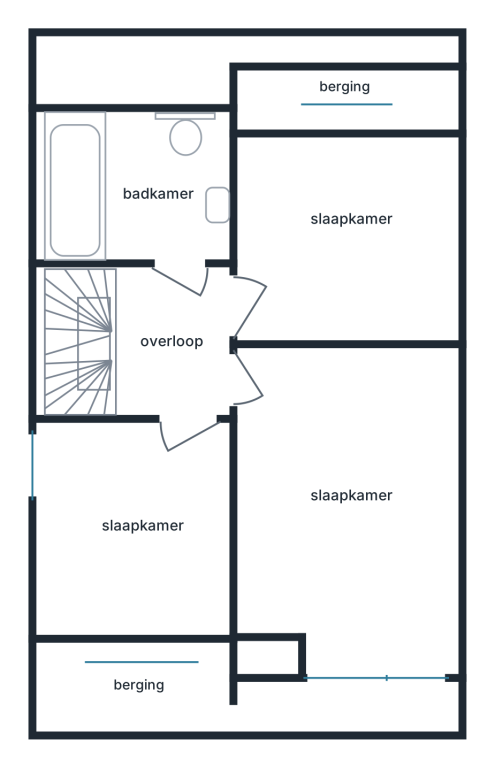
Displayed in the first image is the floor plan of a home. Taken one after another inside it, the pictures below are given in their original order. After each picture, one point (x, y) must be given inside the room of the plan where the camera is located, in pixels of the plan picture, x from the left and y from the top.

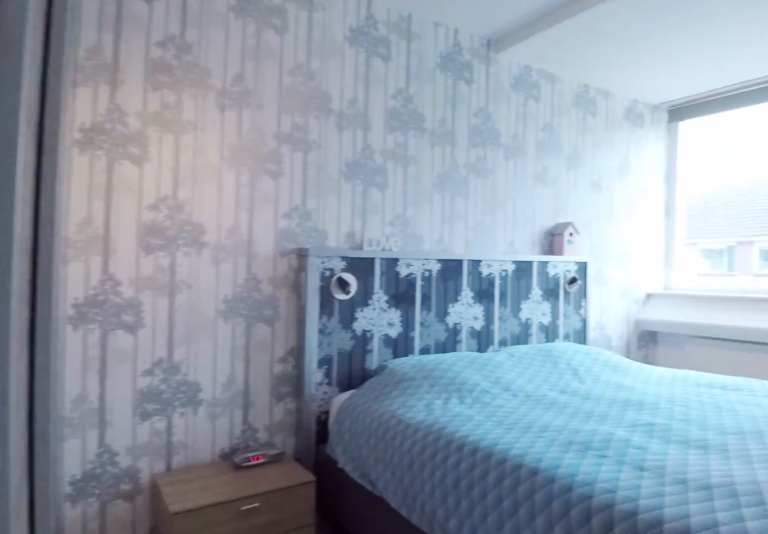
(346, 507)
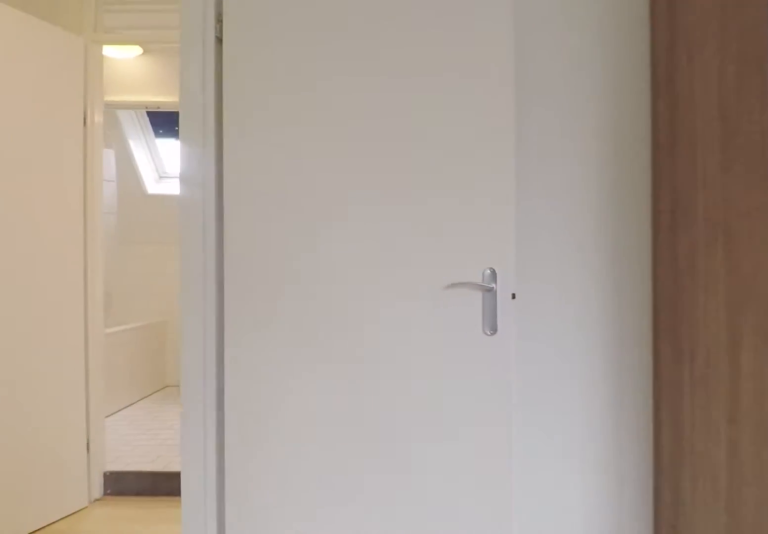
(346, 507)
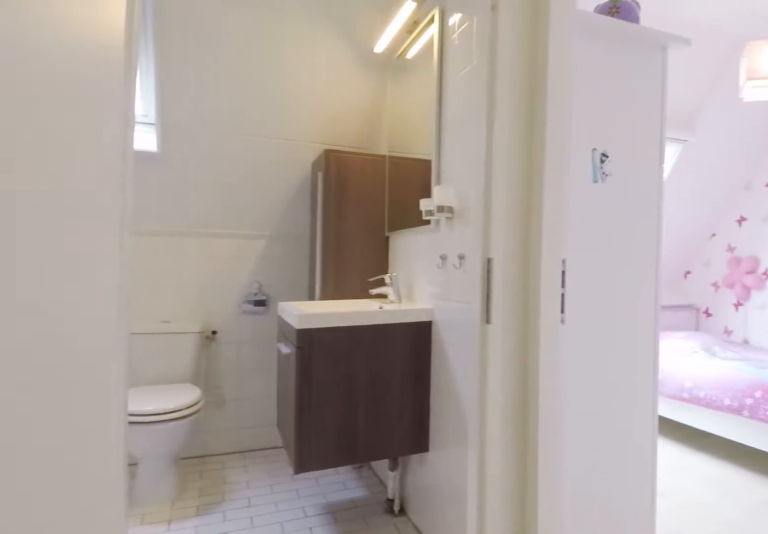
(172, 342)
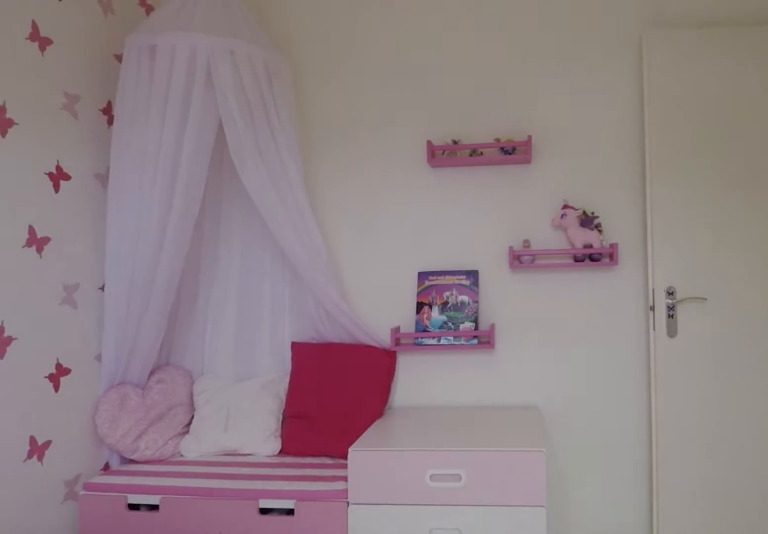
(344, 235)
